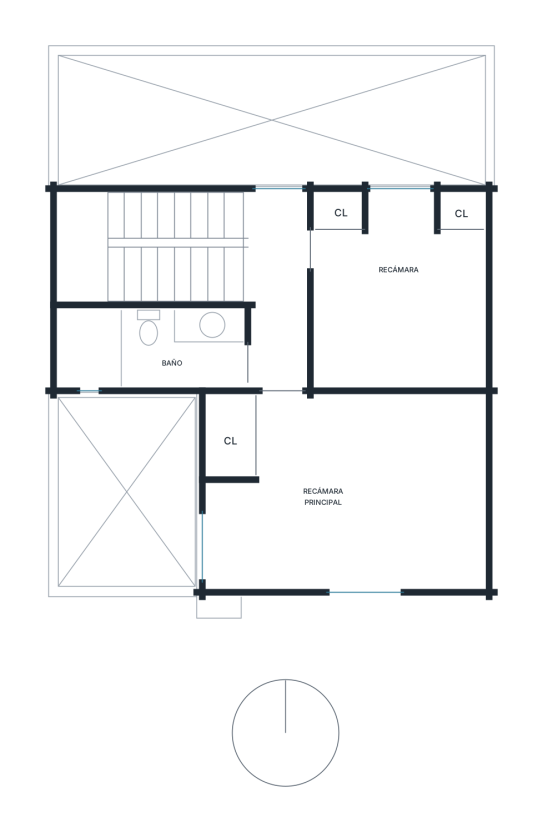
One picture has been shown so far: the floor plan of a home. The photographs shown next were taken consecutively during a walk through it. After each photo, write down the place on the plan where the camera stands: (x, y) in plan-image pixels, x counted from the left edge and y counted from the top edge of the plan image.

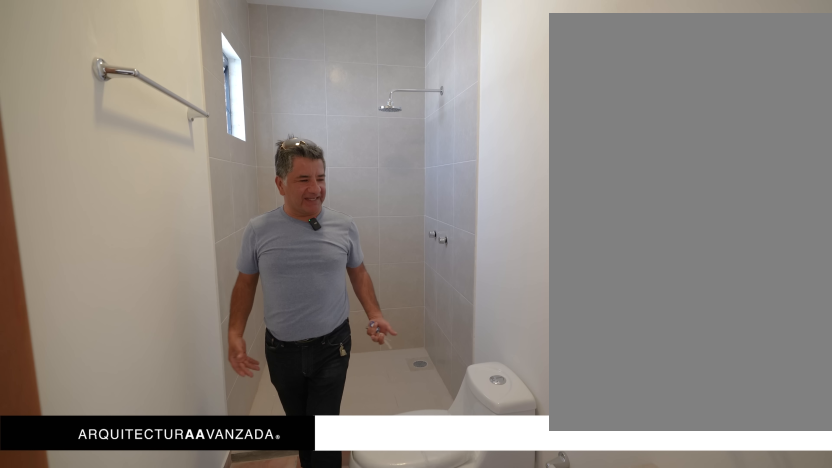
(216, 361)
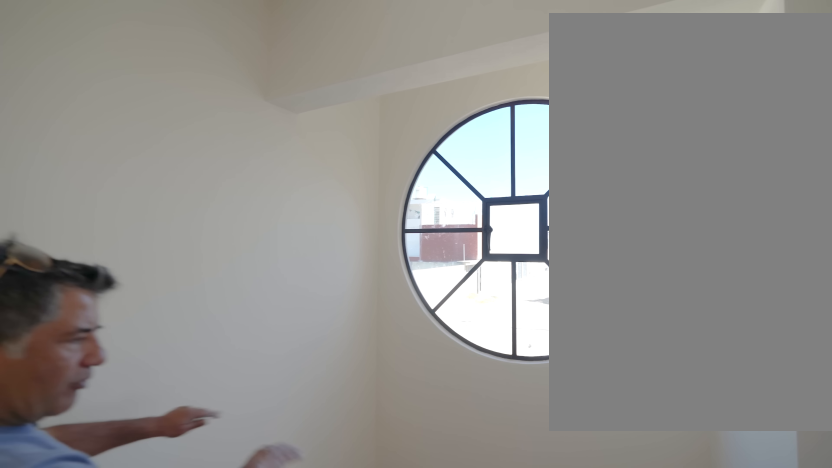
(320, 545)
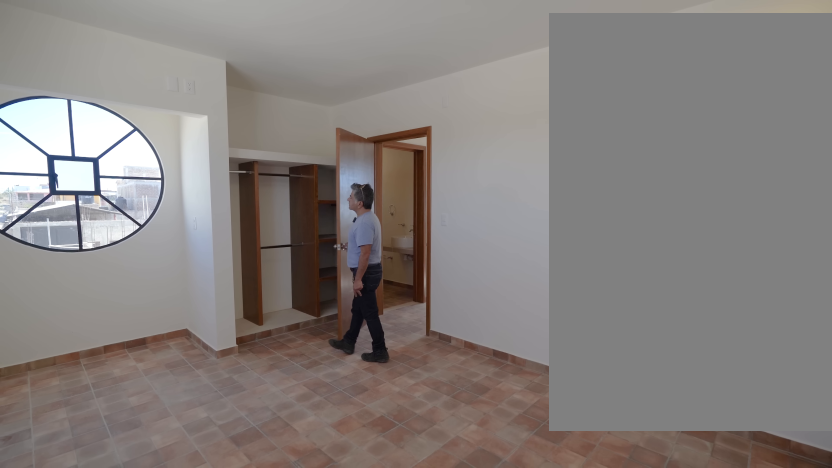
(386, 506)
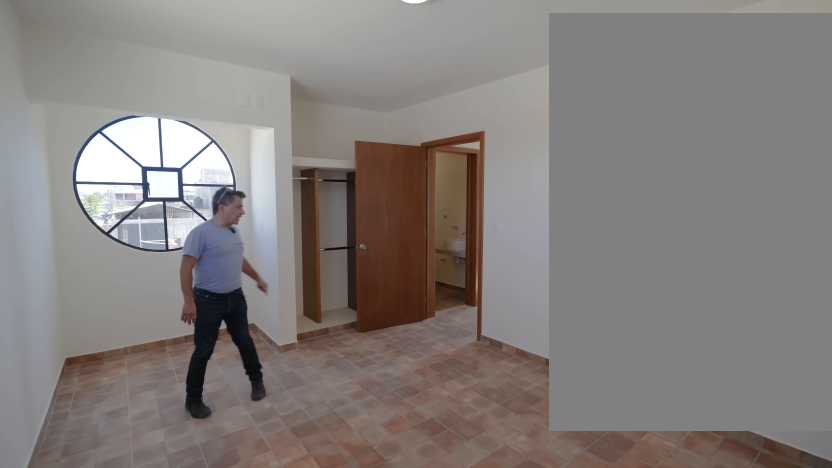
(385, 506)
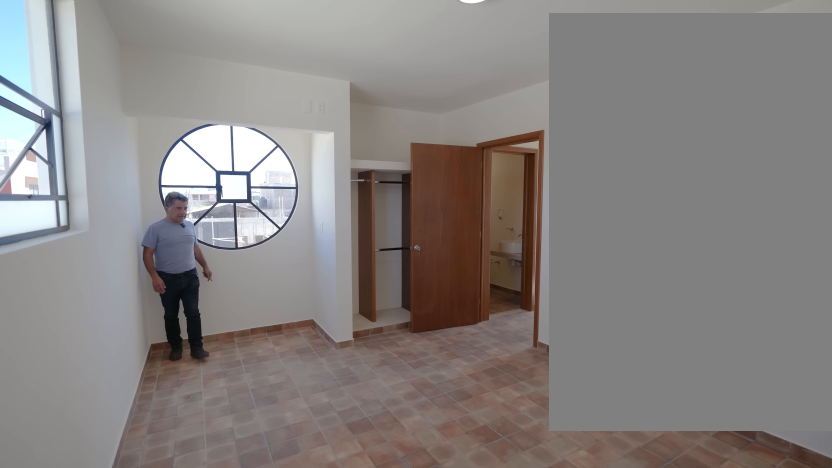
(386, 505)
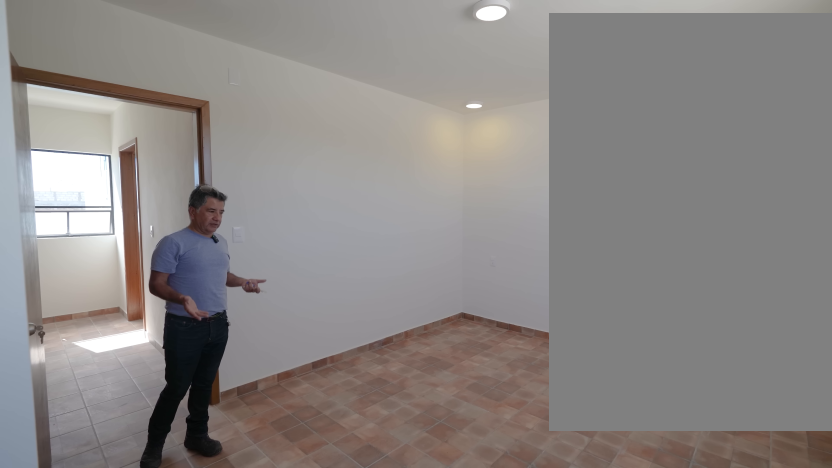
(284, 485)
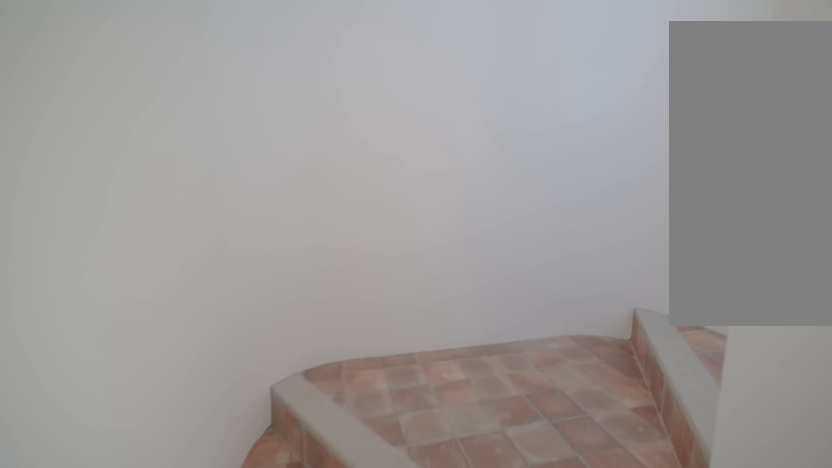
(235, 274)
